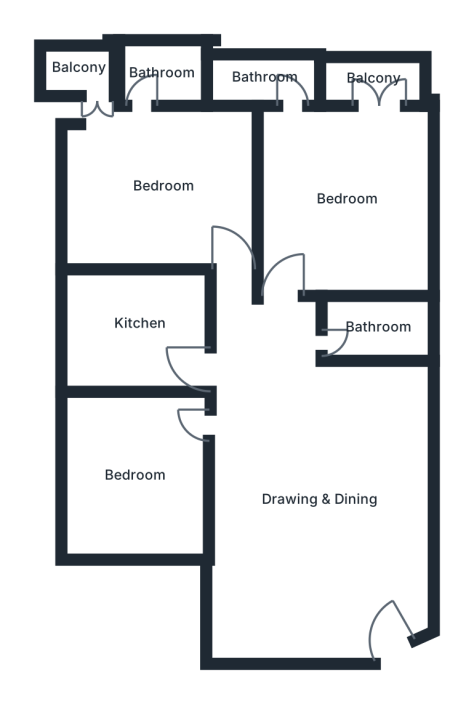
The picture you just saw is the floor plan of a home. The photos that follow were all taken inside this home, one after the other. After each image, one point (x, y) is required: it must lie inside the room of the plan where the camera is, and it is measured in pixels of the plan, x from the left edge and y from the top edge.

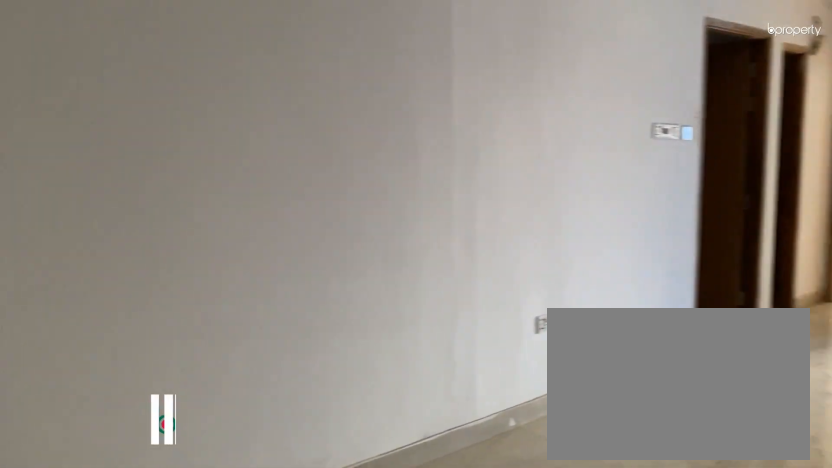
(327, 507)
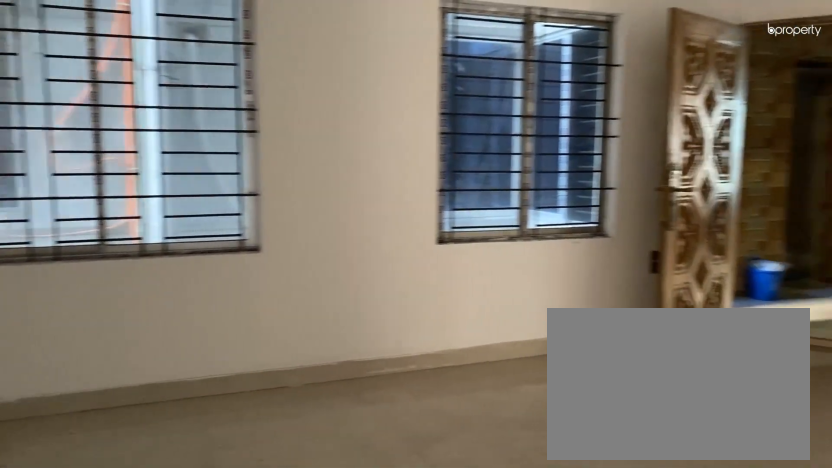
(327, 507)
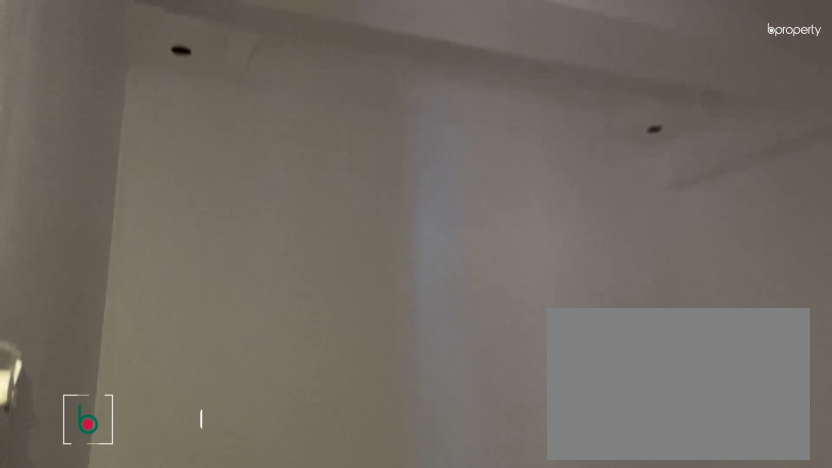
(137, 480)
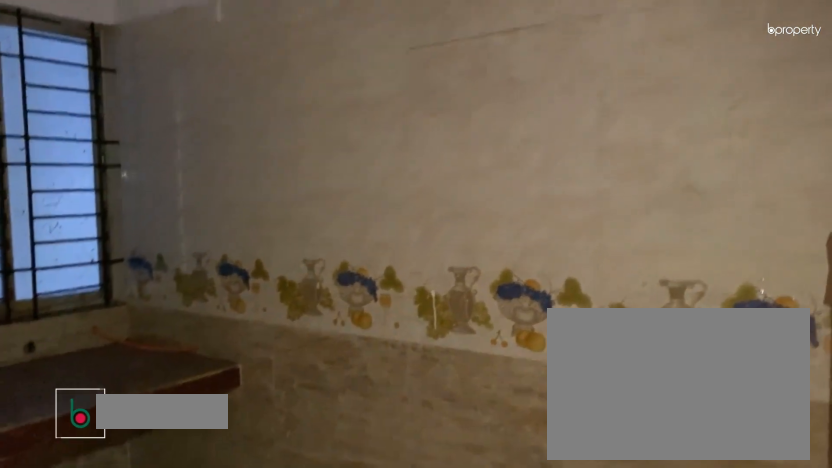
(147, 328)
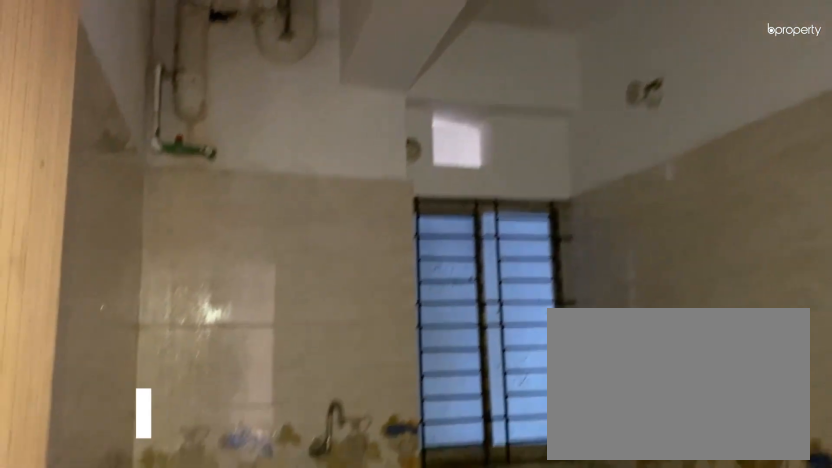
(147, 328)
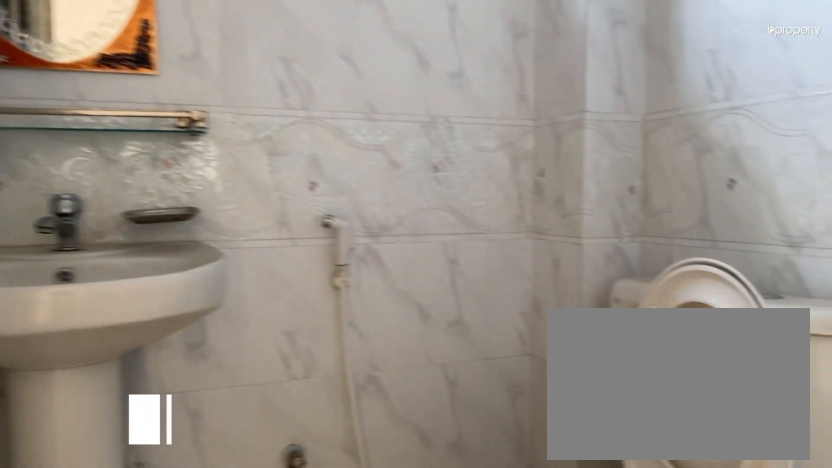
(165, 77)
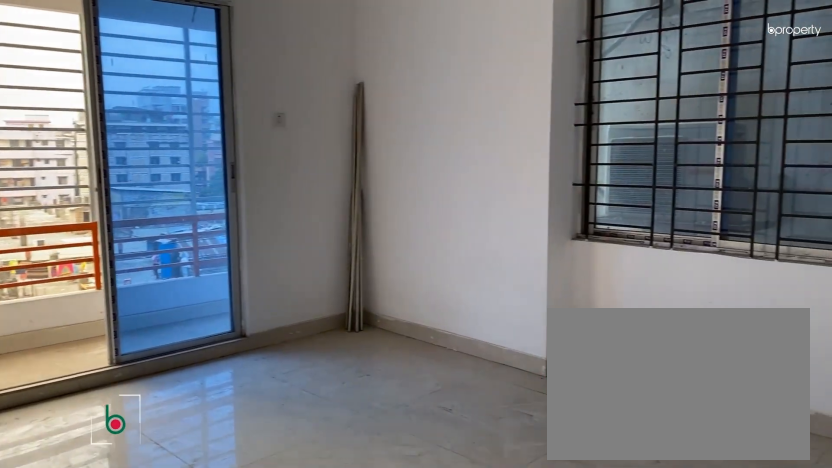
(352, 198)
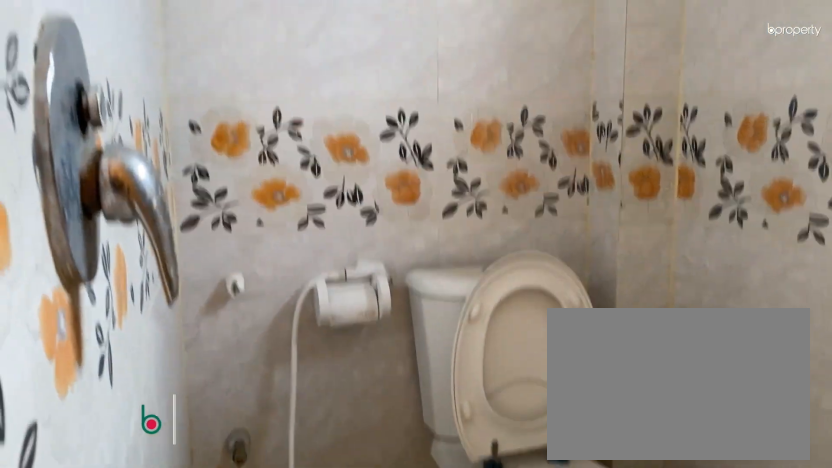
(270, 79)
